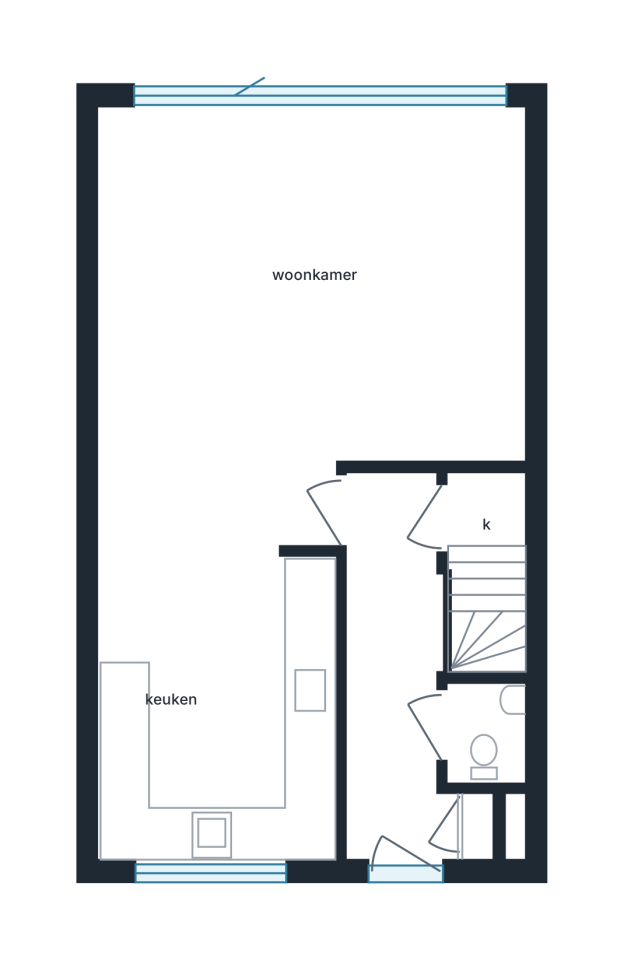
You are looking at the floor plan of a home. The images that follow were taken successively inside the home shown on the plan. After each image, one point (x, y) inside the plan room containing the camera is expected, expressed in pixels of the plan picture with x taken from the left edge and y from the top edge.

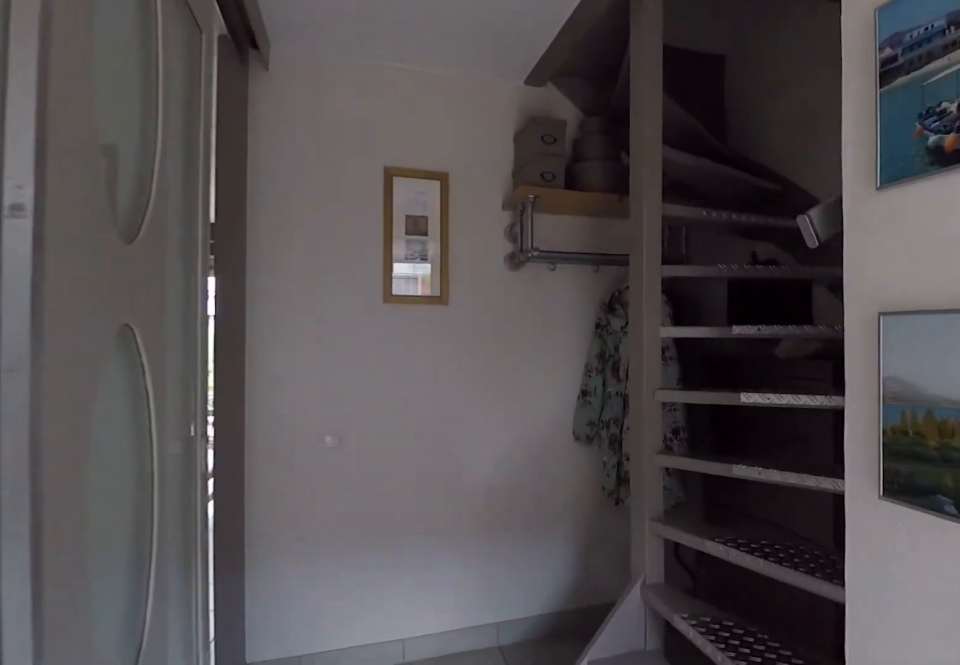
(395, 668)
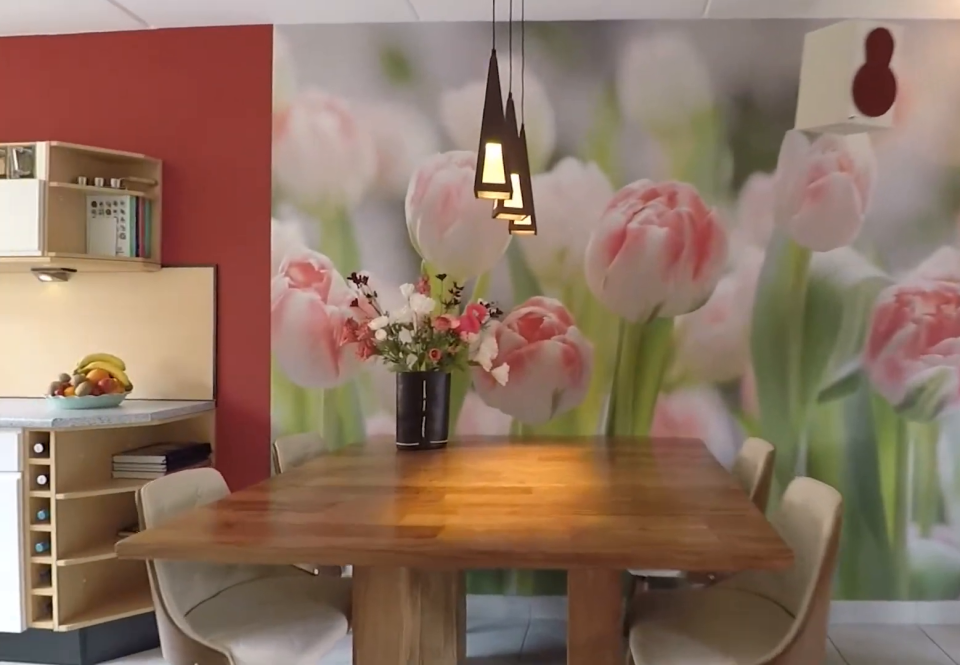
(392, 316)
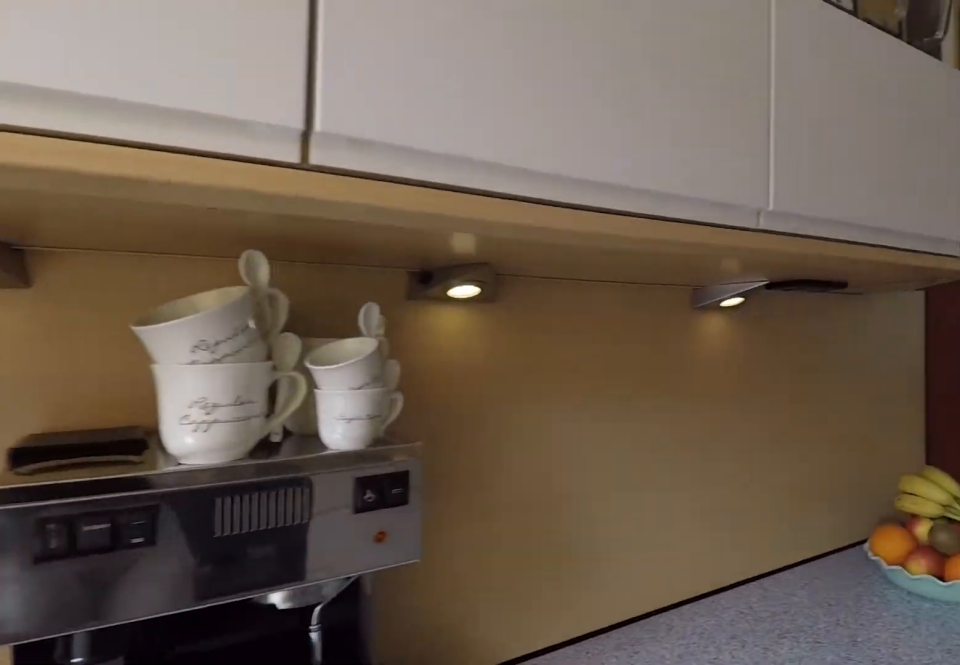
(215, 708)
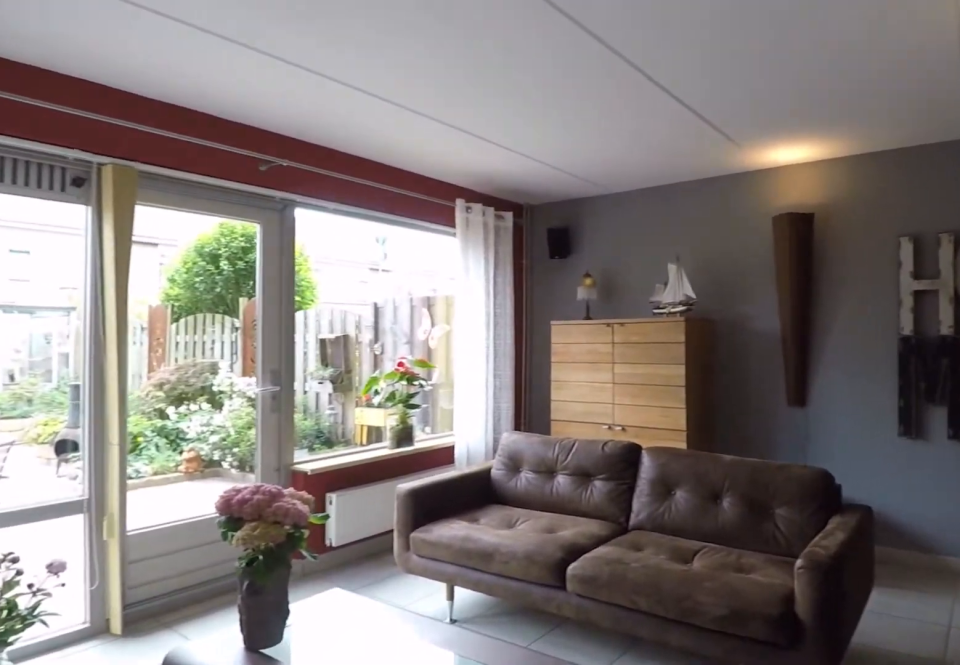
(392, 316)
